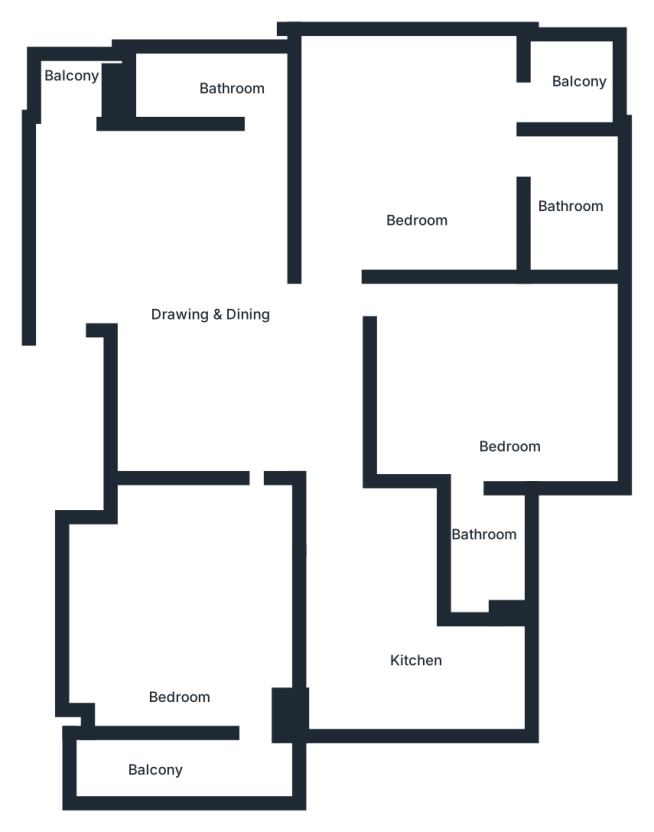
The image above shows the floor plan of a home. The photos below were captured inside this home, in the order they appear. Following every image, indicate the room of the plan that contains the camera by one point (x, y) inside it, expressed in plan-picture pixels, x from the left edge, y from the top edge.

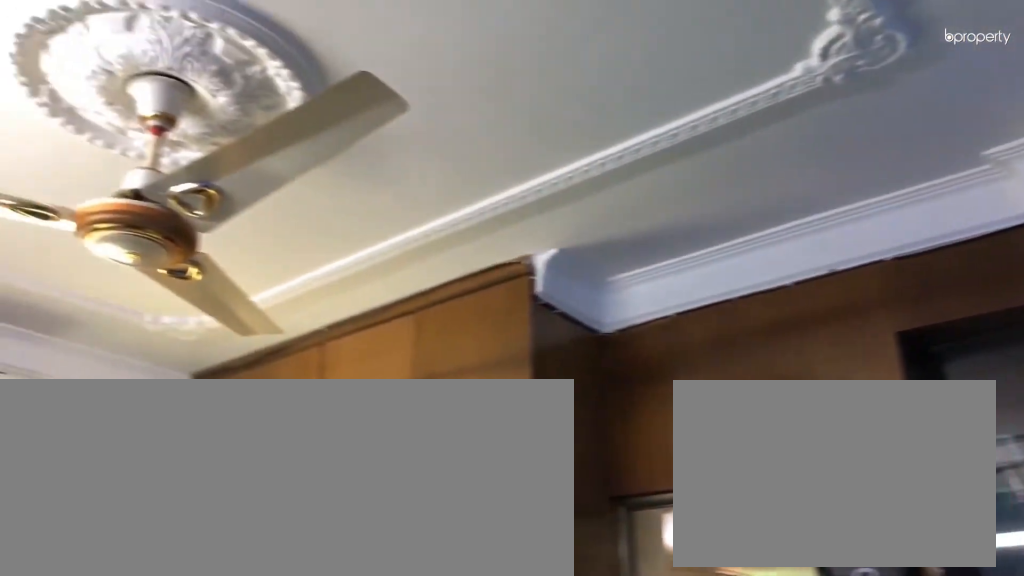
(515, 381)
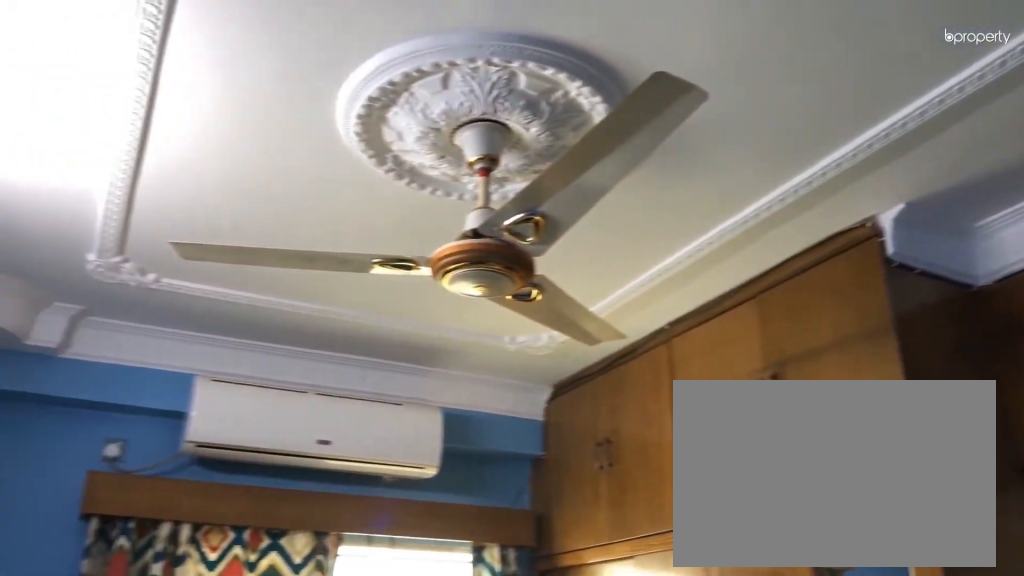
(515, 381)
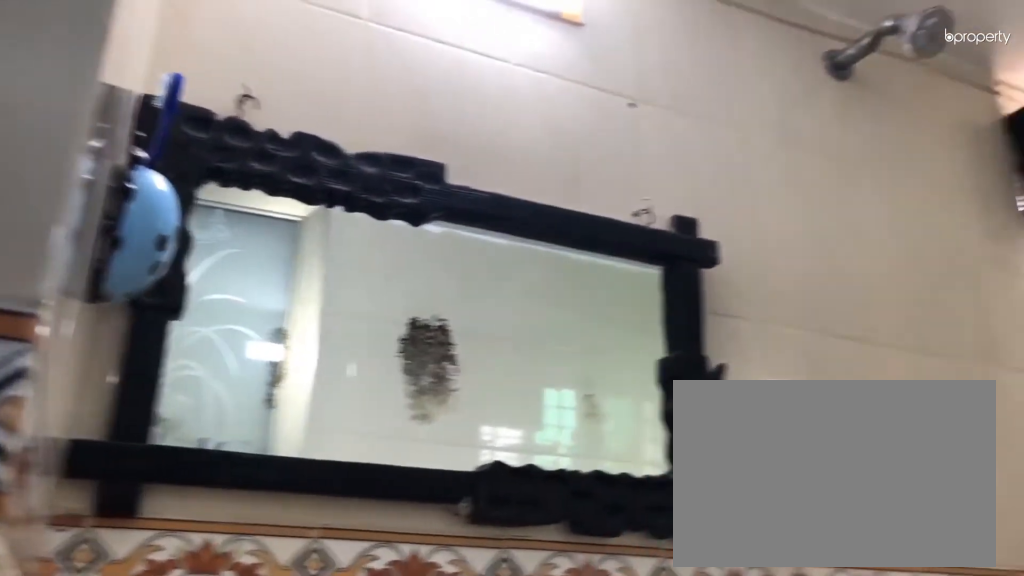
(486, 555)
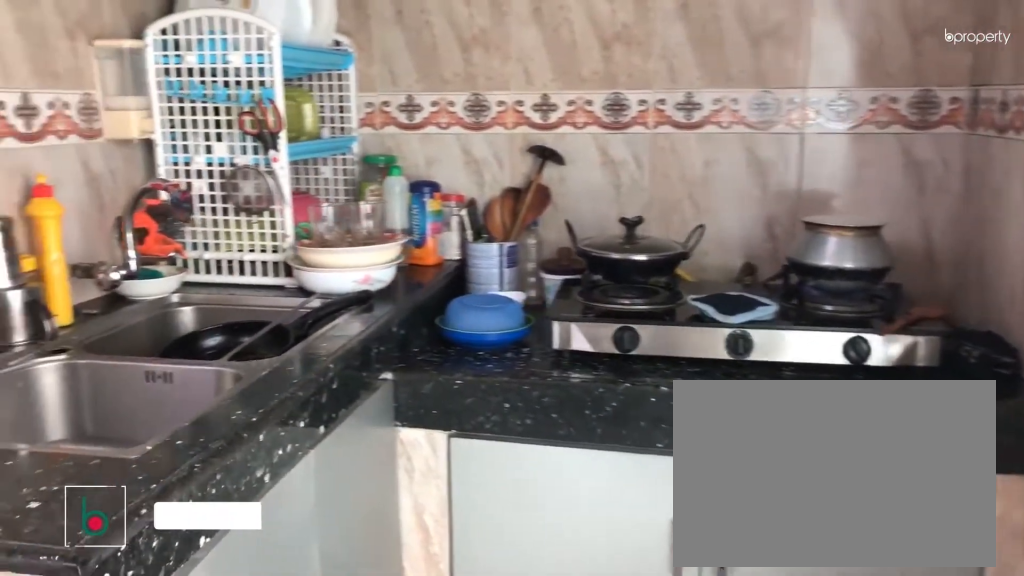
(430, 674)
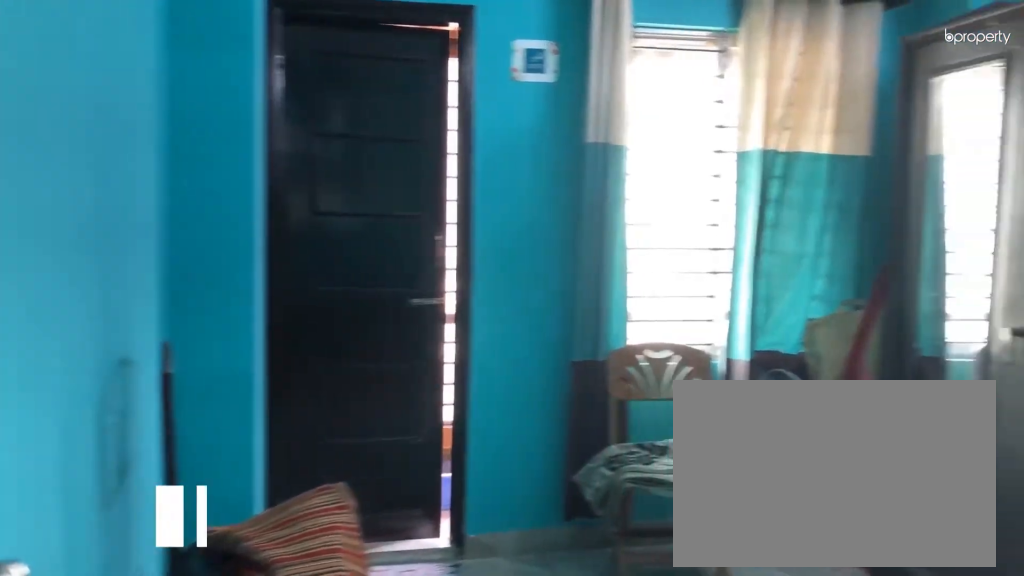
(198, 624)
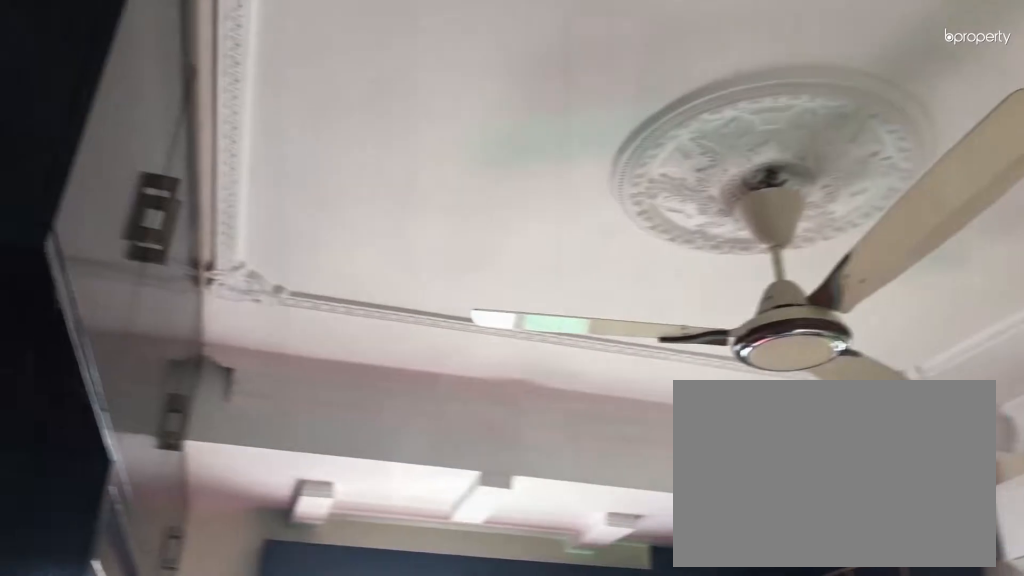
(418, 165)
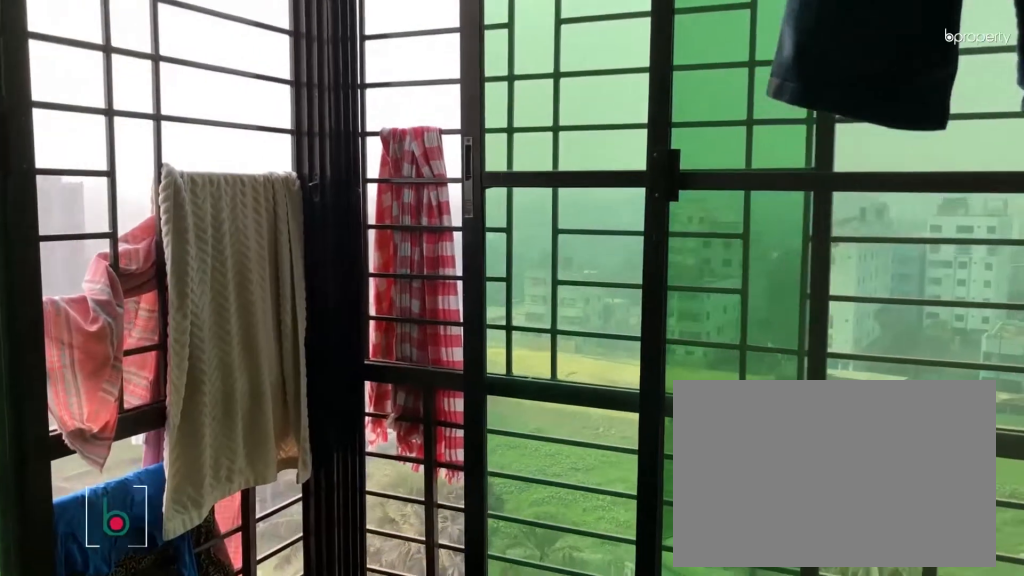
(582, 86)
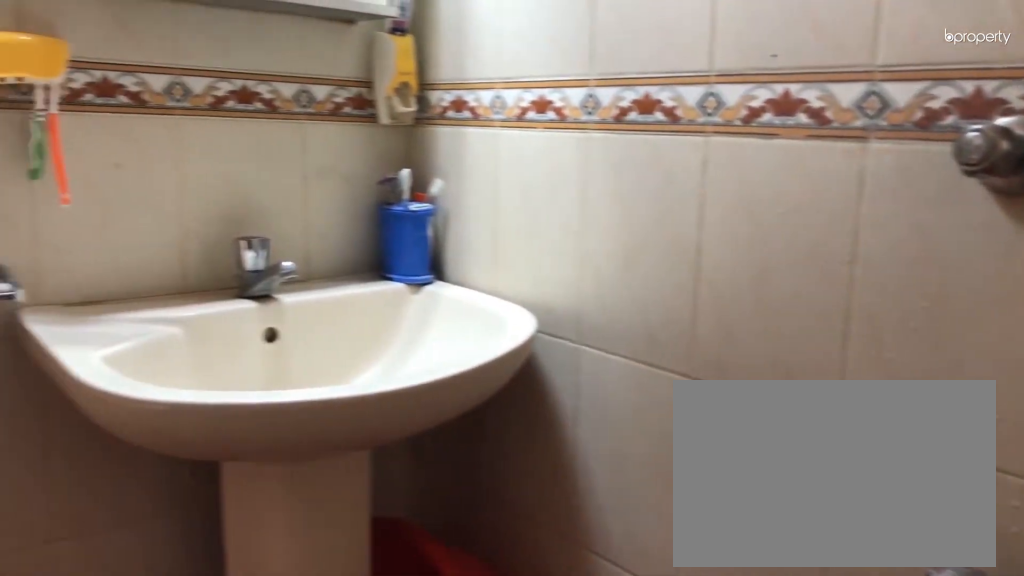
(572, 199)
